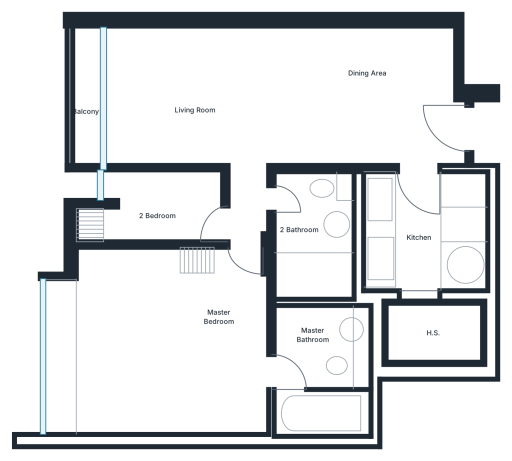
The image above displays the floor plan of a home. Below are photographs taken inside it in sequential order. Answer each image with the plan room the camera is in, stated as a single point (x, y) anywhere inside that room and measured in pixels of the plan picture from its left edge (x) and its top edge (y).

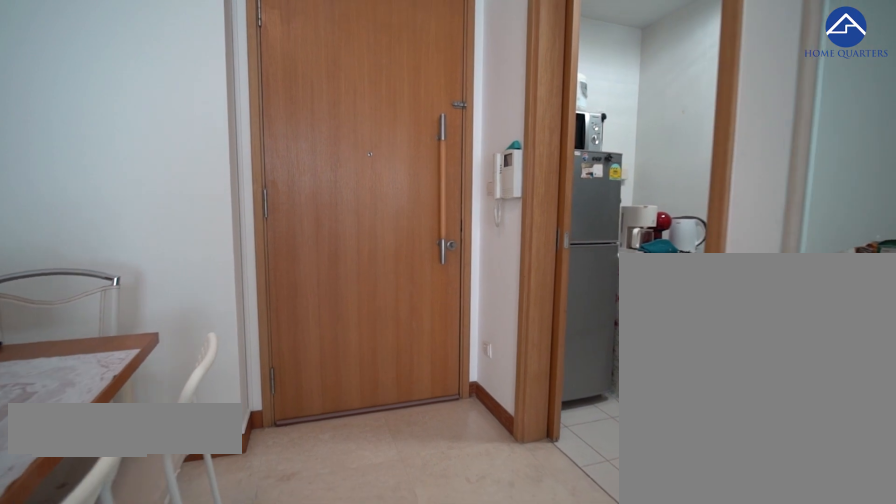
(430, 135)
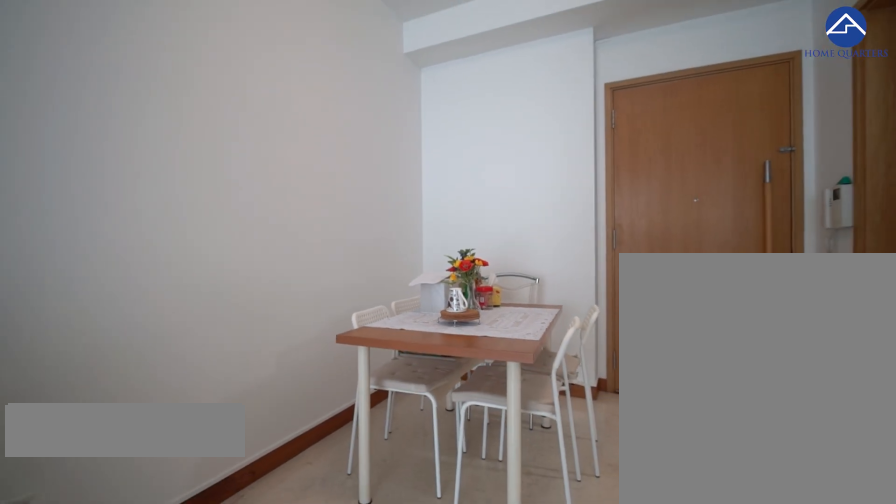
(362, 95)
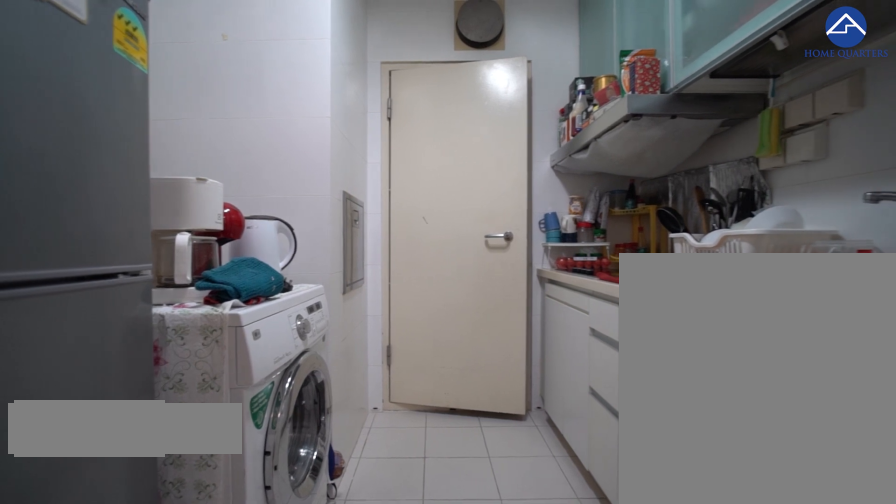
(426, 230)
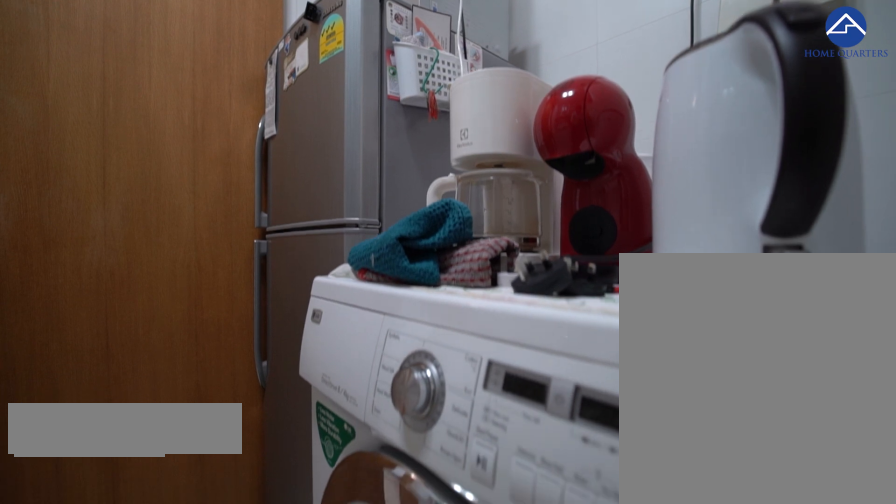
(426, 231)
